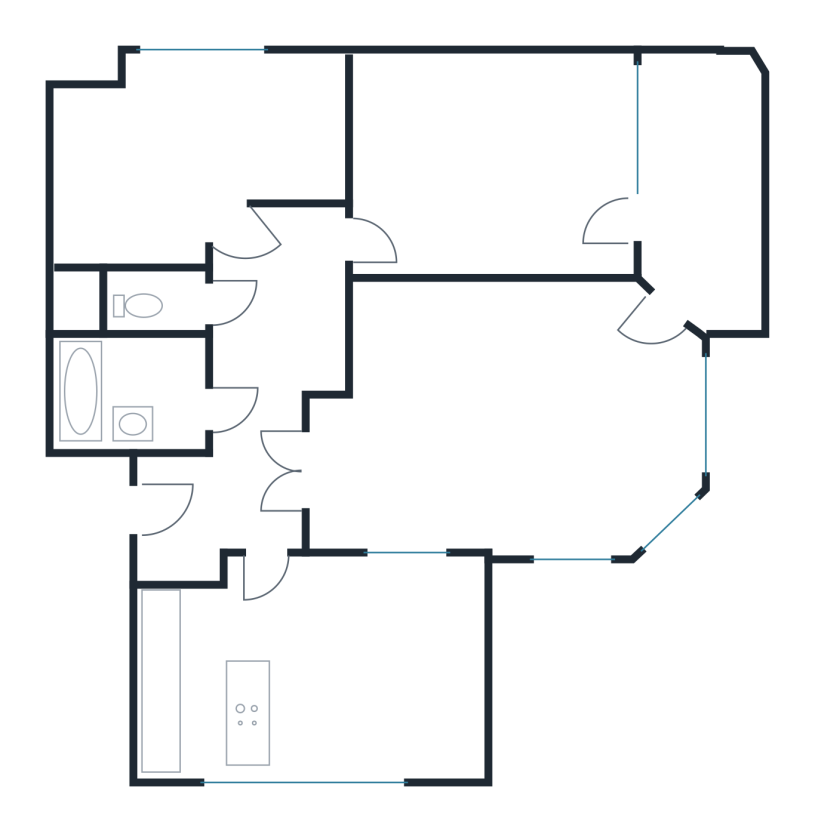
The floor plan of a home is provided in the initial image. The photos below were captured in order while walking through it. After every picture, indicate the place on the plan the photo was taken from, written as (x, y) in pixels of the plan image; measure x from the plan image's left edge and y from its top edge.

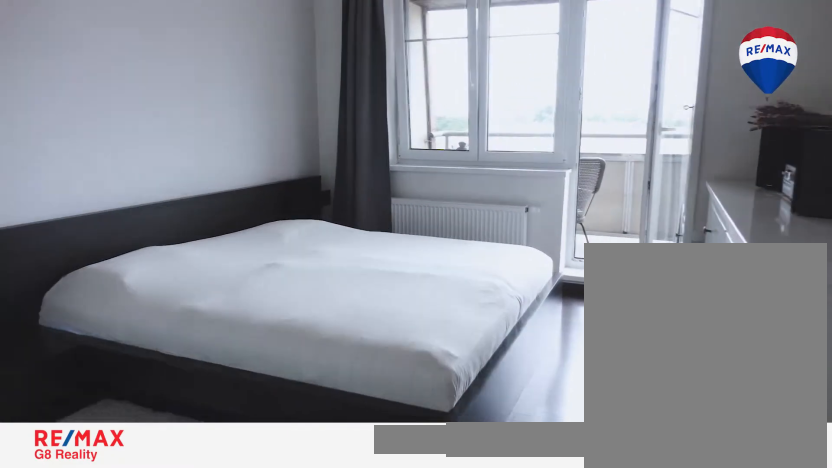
(416, 234)
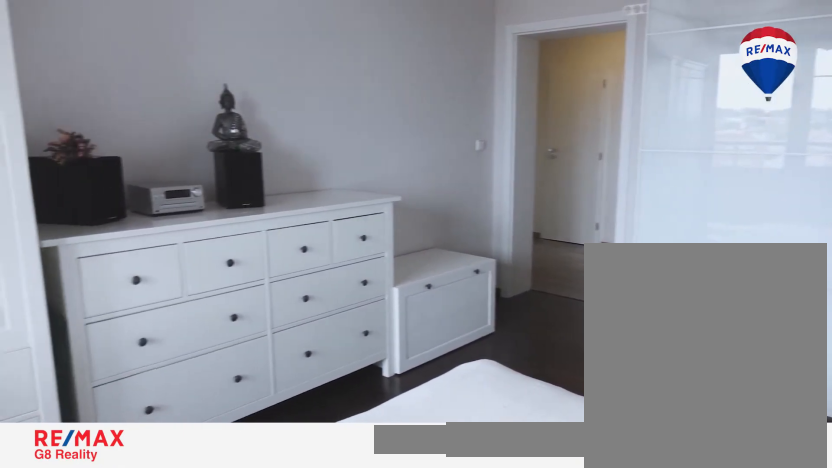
(630, 141)
